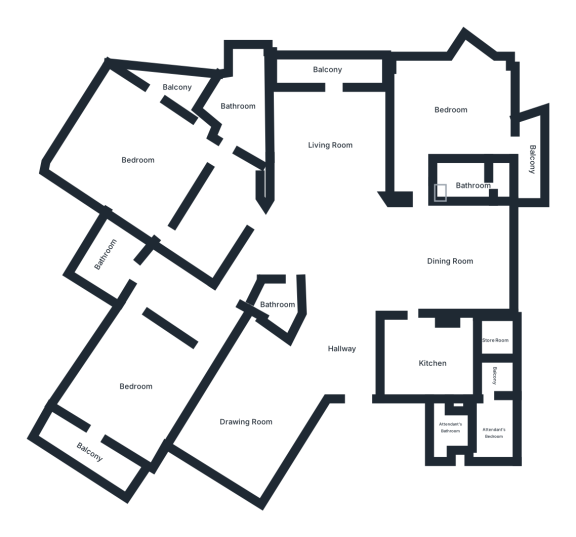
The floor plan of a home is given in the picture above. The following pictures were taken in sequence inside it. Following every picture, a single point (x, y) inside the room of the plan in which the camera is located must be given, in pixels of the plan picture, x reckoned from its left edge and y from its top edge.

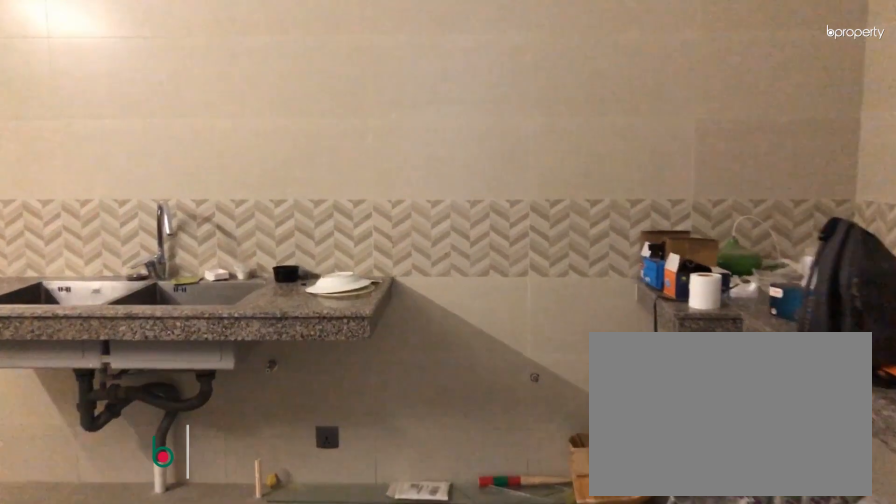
(434, 358)
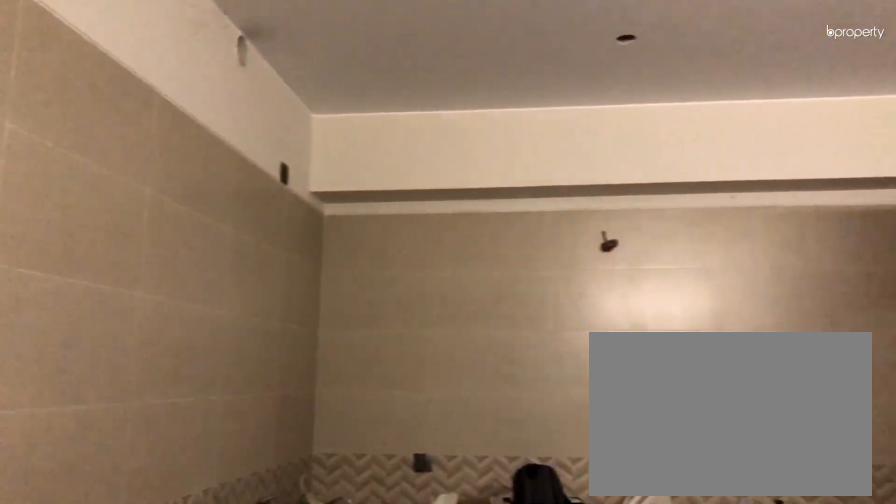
(434, 358)
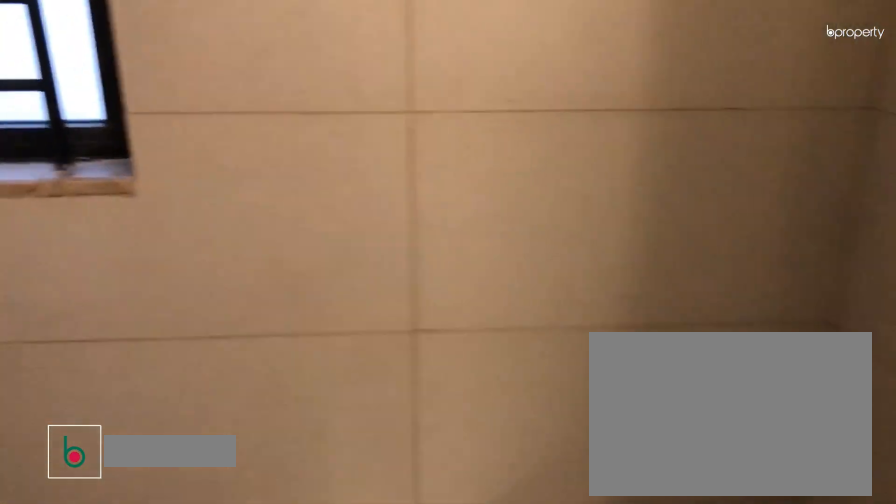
(465, 179)
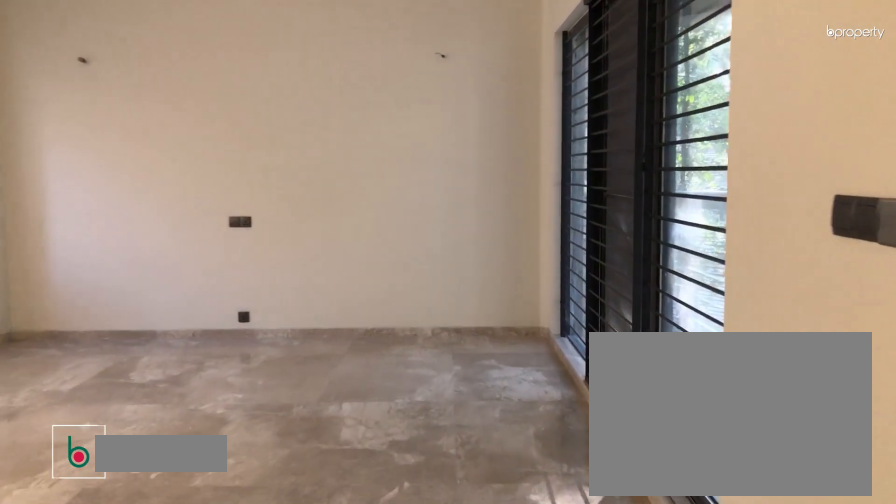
(137, 153)
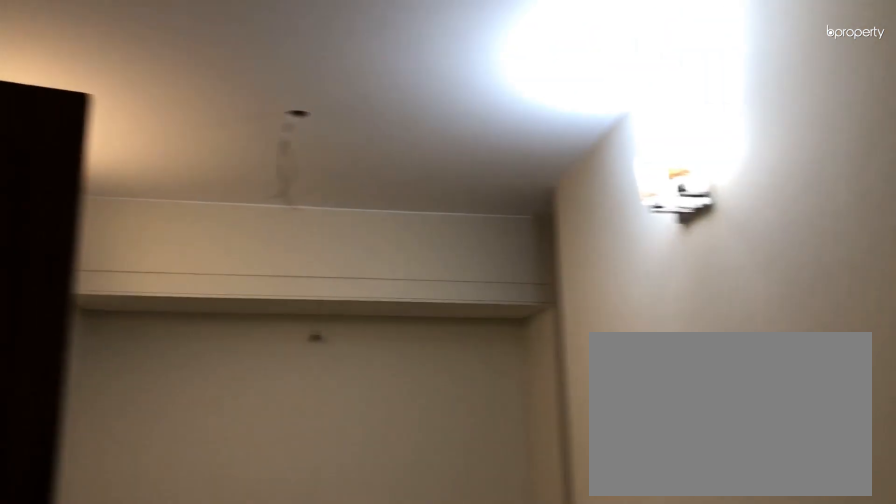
(215, 219)
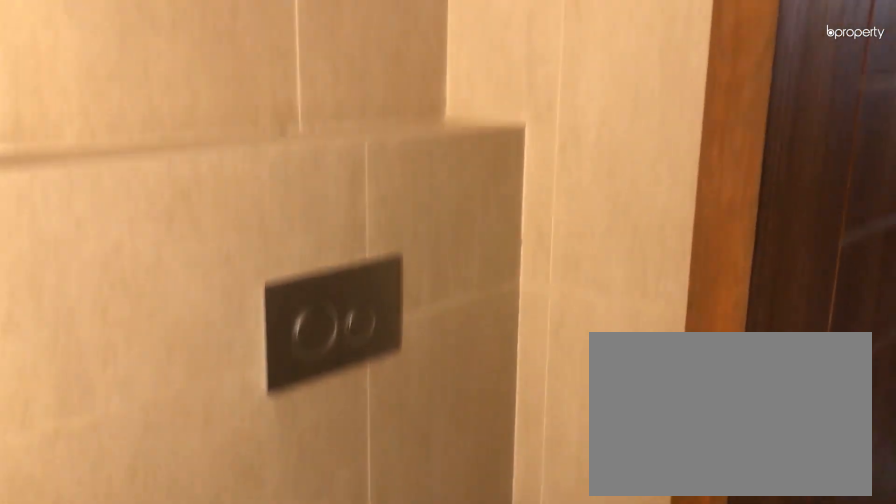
(236, 105)
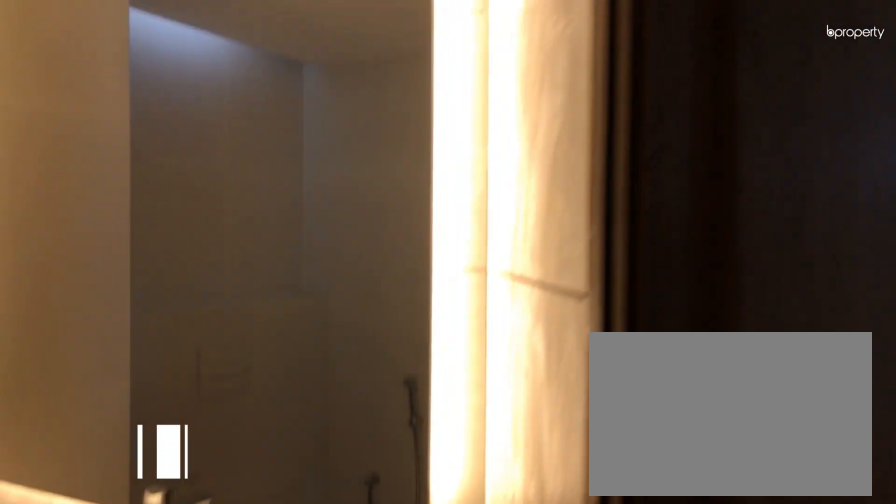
(278, 303)
